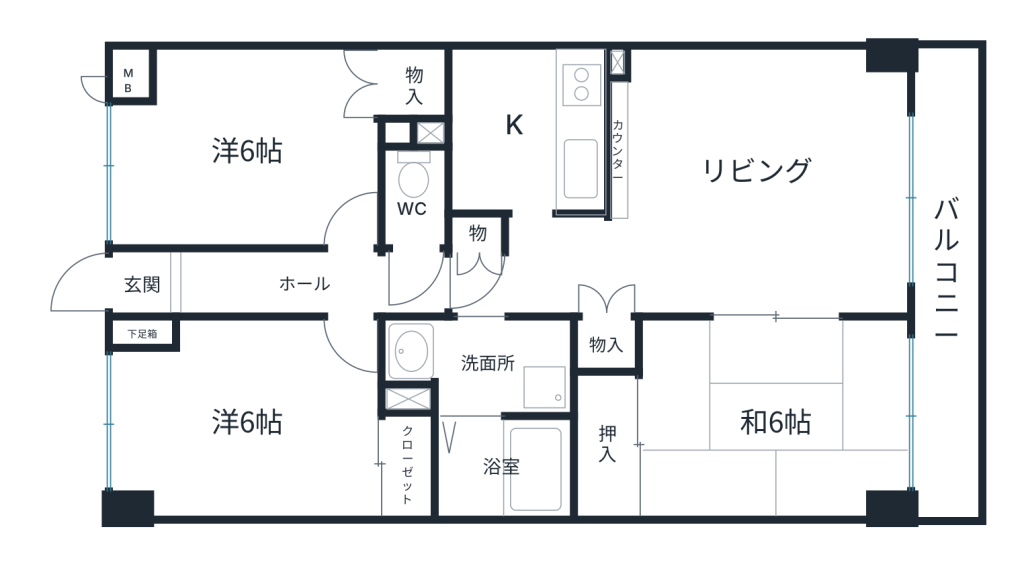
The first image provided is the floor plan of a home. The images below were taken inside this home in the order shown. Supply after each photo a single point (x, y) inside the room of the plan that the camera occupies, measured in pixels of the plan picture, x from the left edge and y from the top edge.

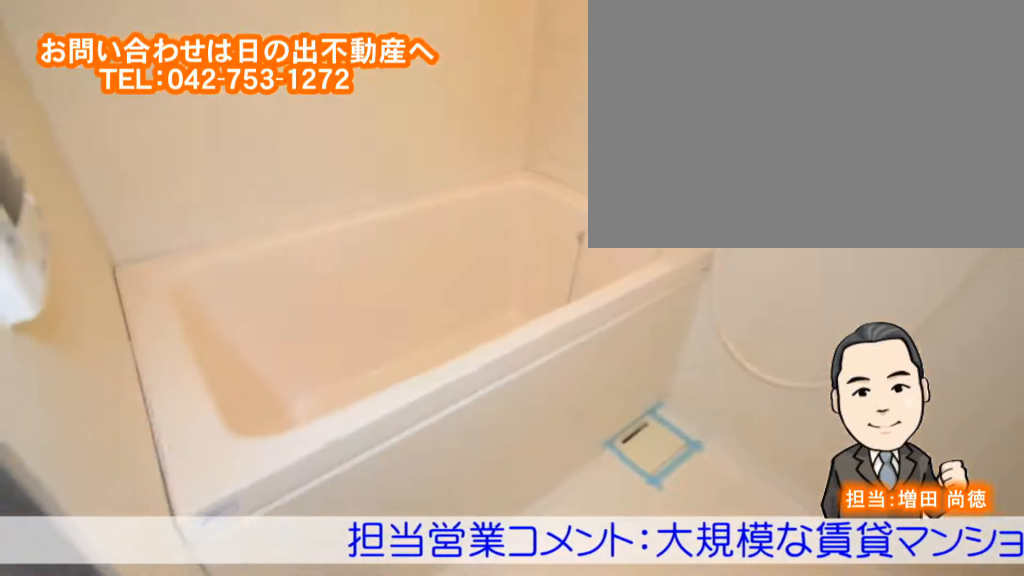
(504, 467)
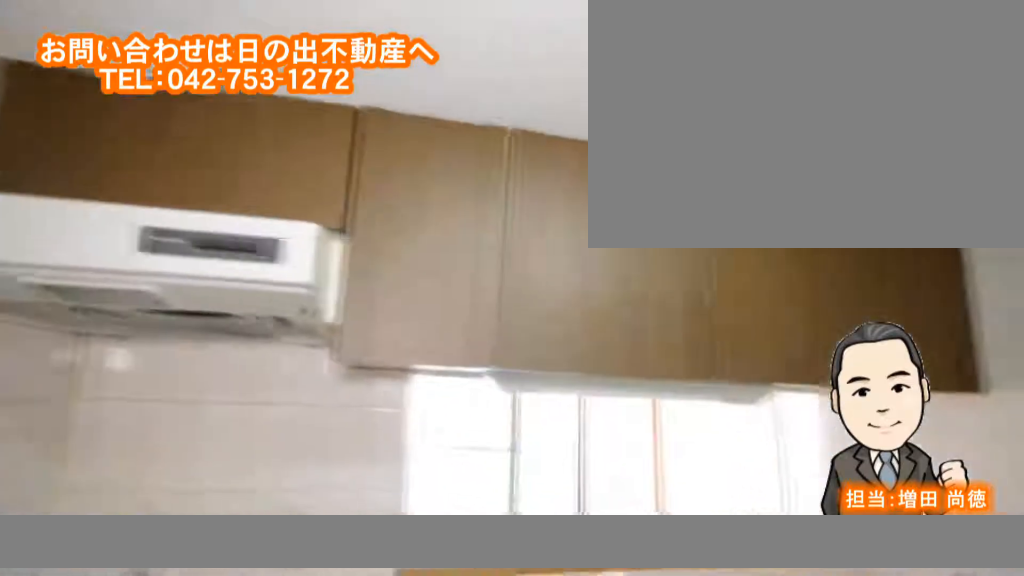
(509, 133)
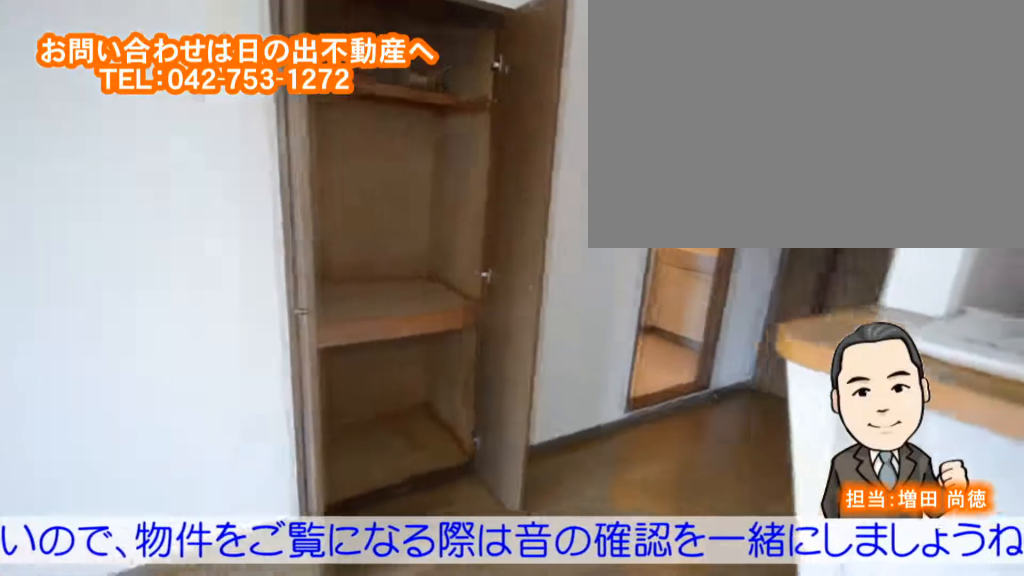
(748, 218)
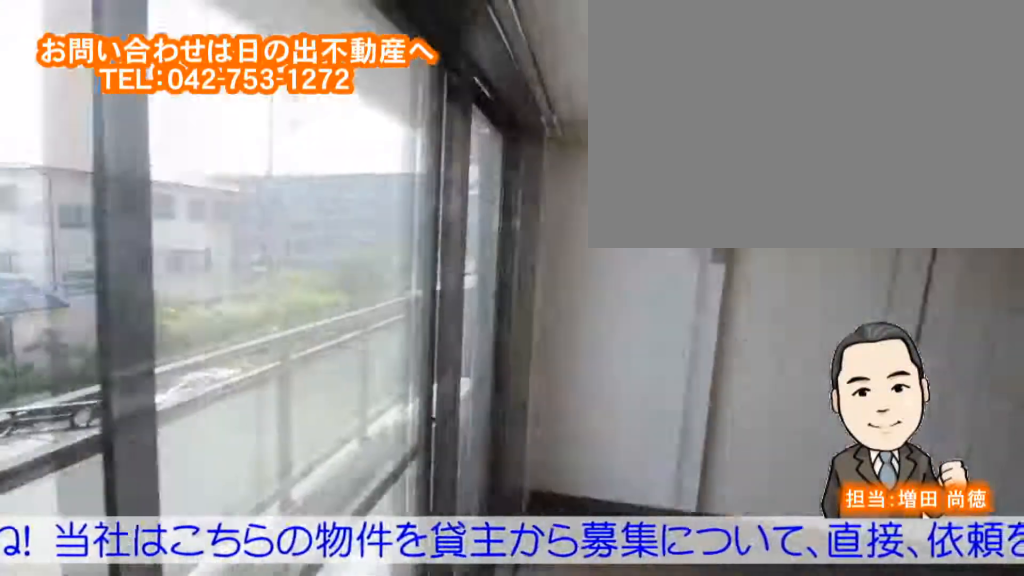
(750, 217)
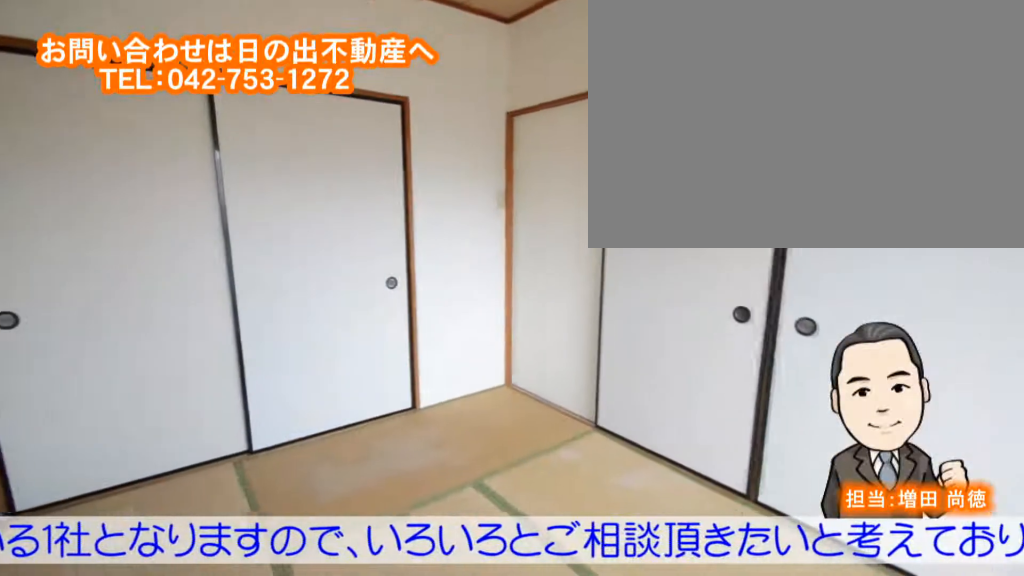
(707, 407)
